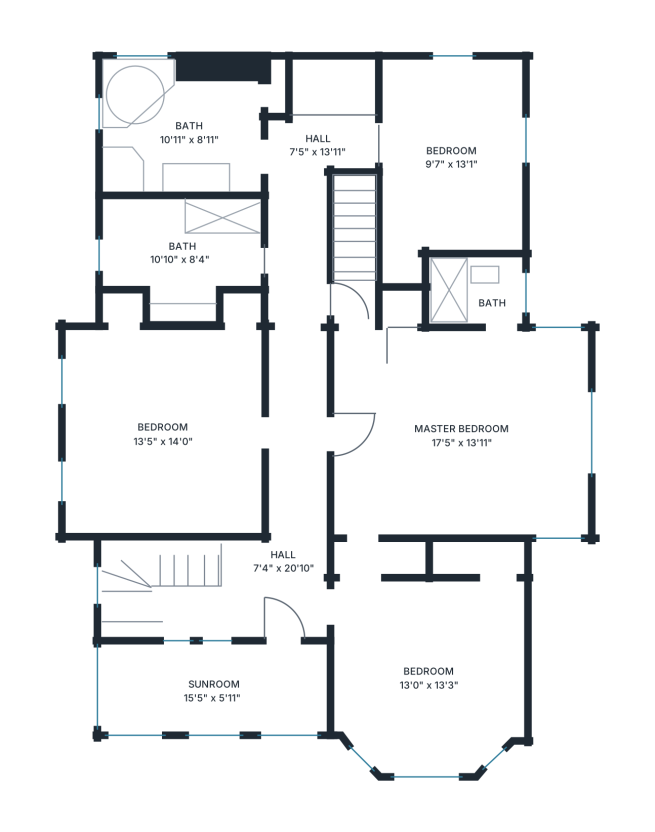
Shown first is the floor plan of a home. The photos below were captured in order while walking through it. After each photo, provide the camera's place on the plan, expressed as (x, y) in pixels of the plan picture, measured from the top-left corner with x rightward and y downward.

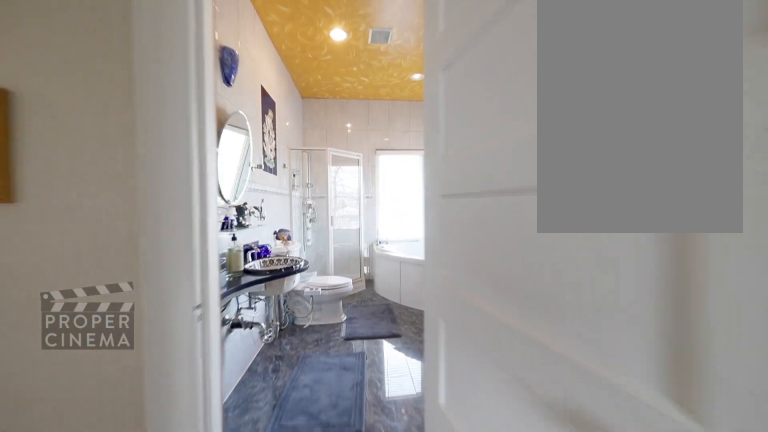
(369, 146)
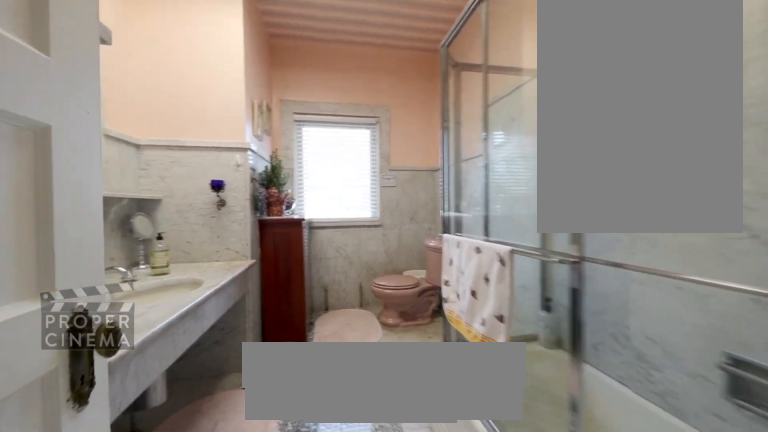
(267, 259)
